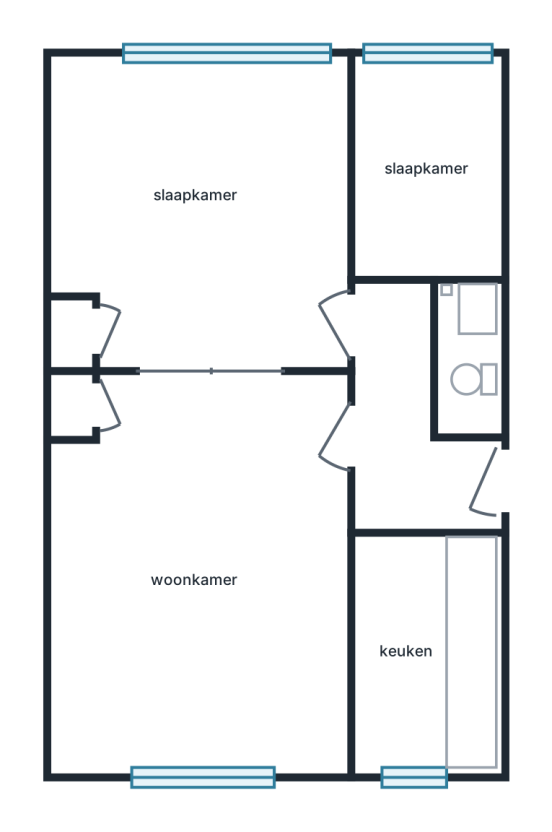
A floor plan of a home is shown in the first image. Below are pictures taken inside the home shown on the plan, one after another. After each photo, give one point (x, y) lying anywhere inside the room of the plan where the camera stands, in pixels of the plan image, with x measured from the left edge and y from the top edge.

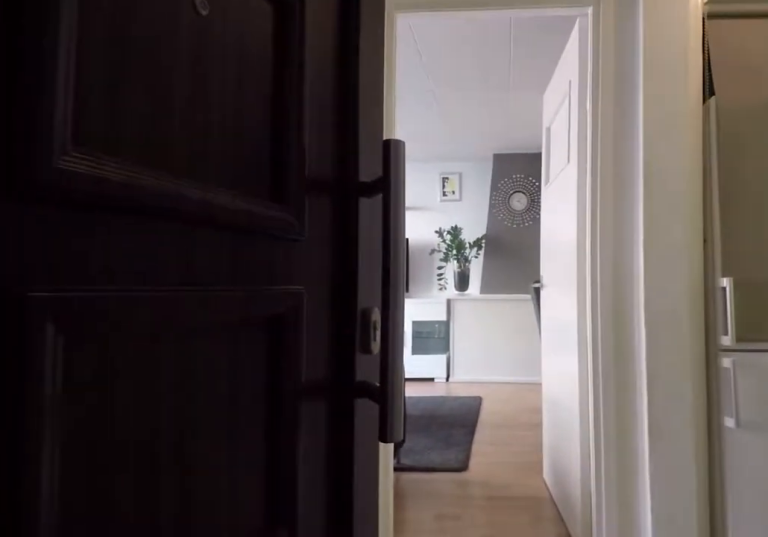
(411, 426)
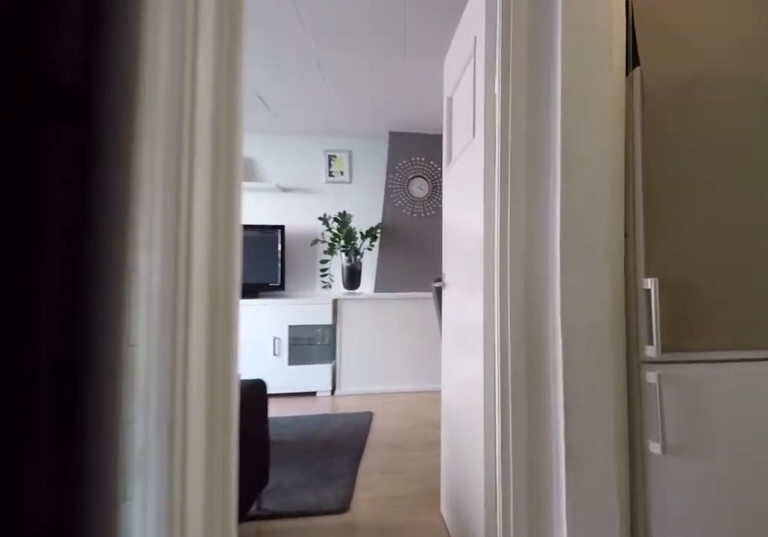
(411, 426)
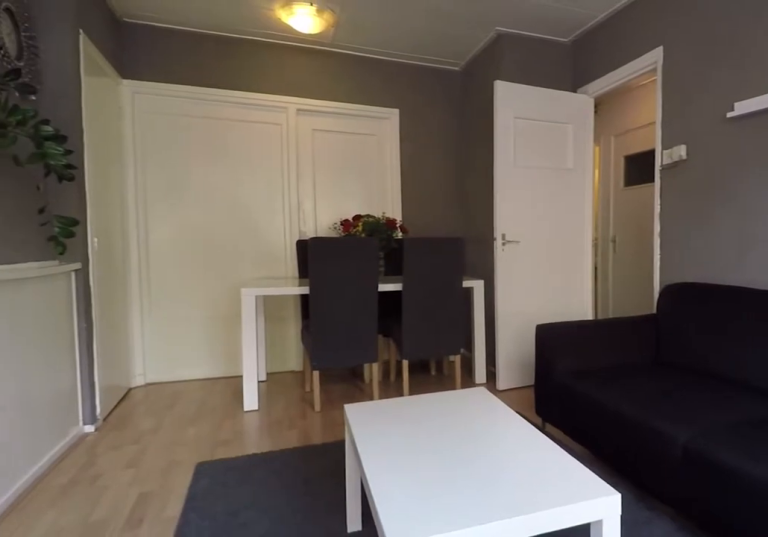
(206, 576)
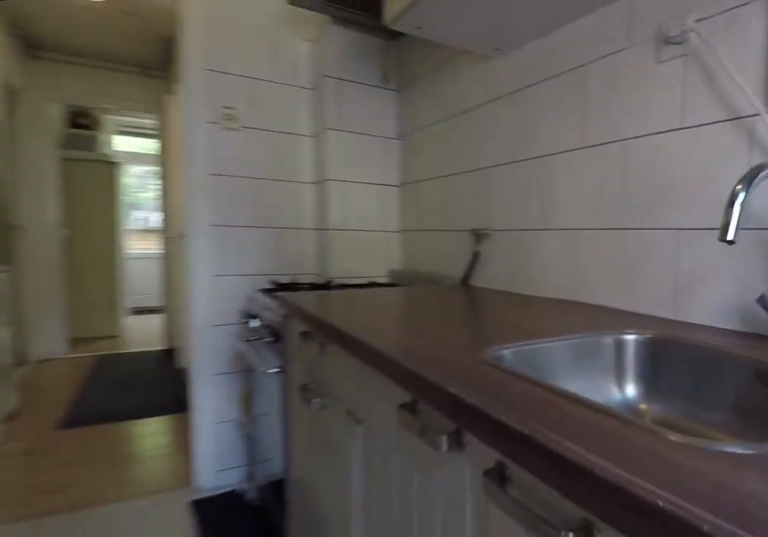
(425, 652)
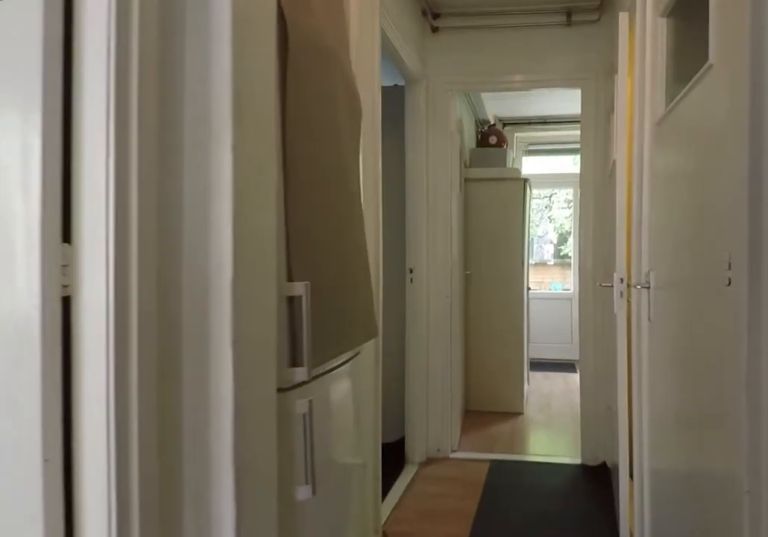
(410, 427)
